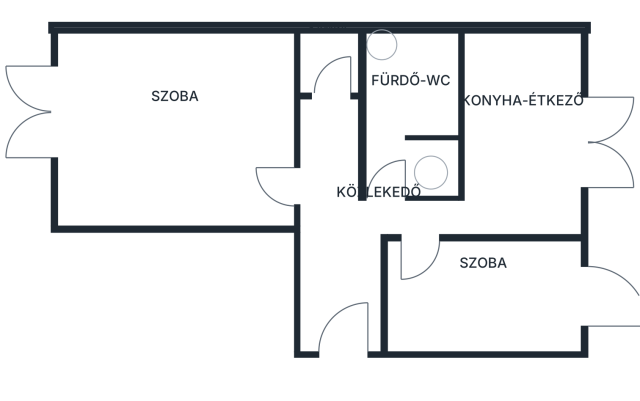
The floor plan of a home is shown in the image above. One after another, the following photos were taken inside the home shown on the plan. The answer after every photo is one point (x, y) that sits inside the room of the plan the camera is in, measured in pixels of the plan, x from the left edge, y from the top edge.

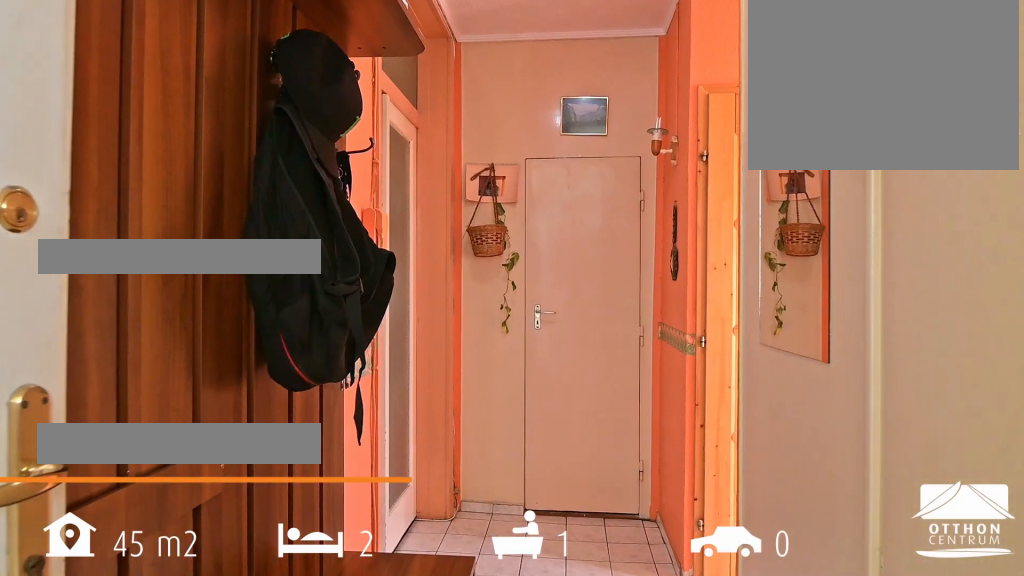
(332, 210)
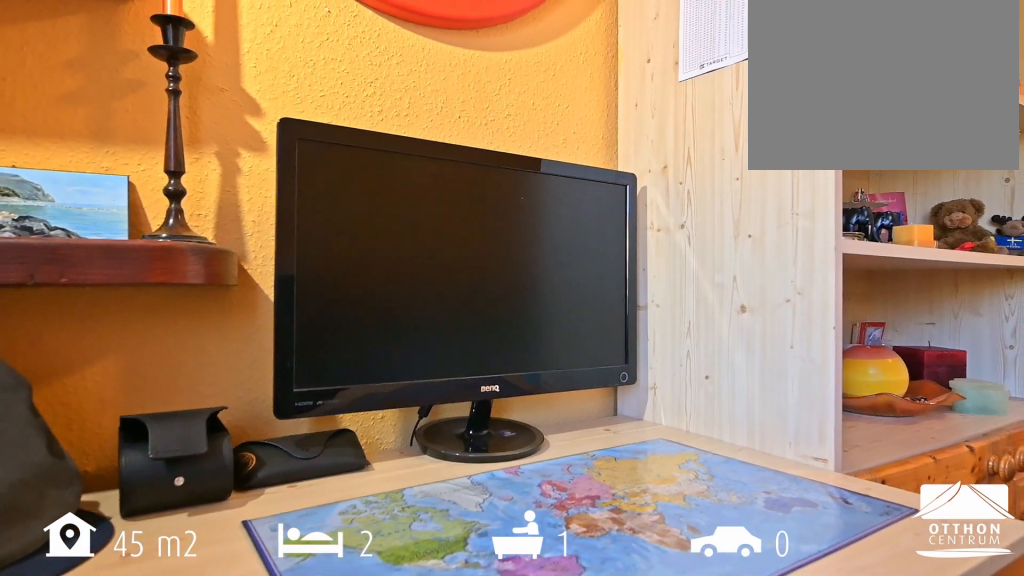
(183, 130)
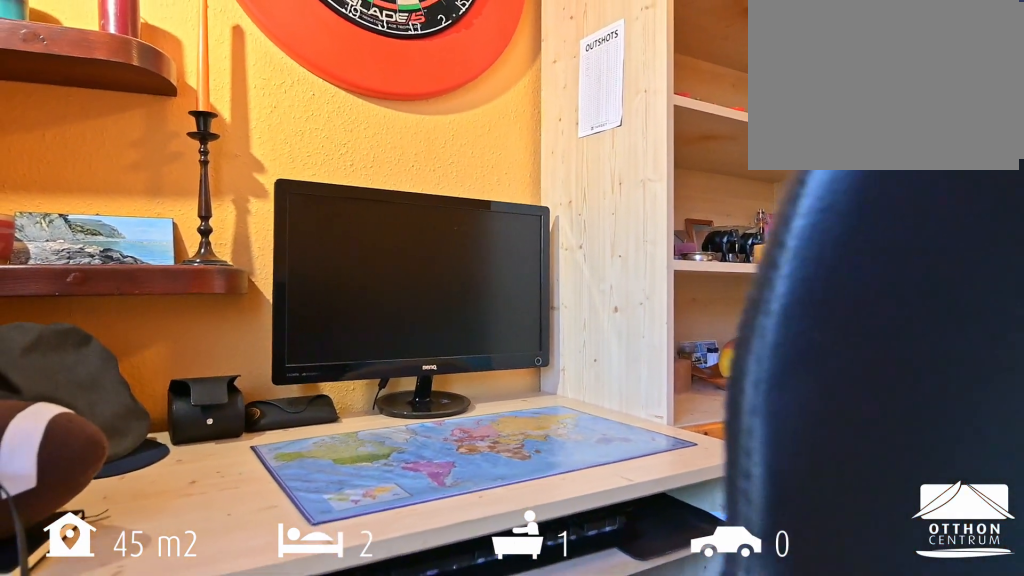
(183, 130)
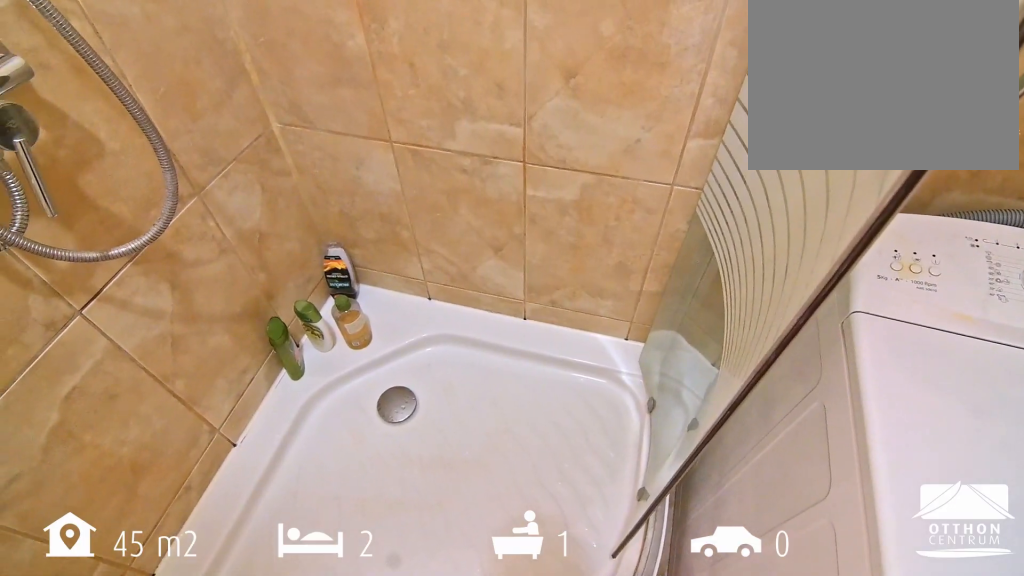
(408, 119)
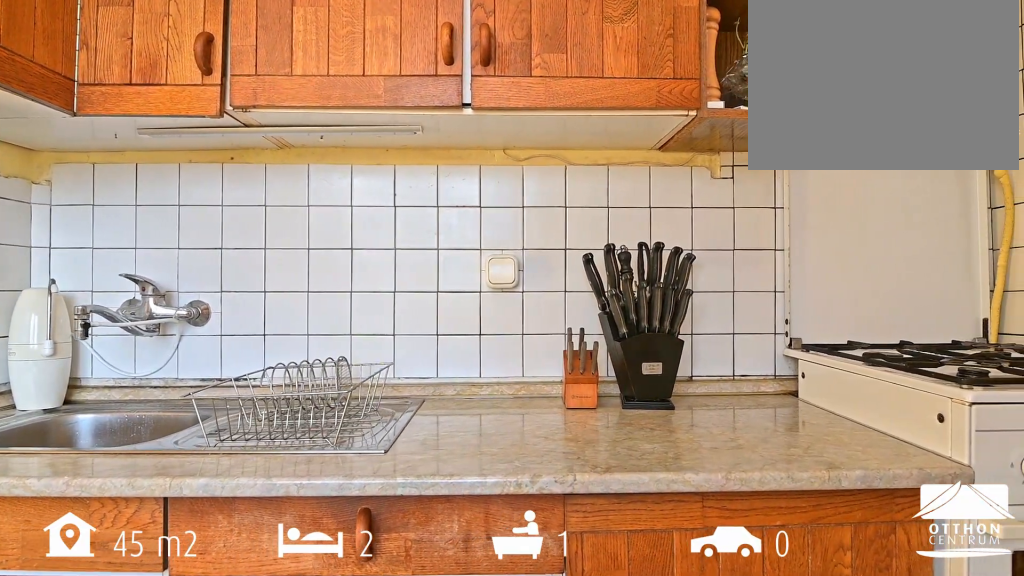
(517, 141)
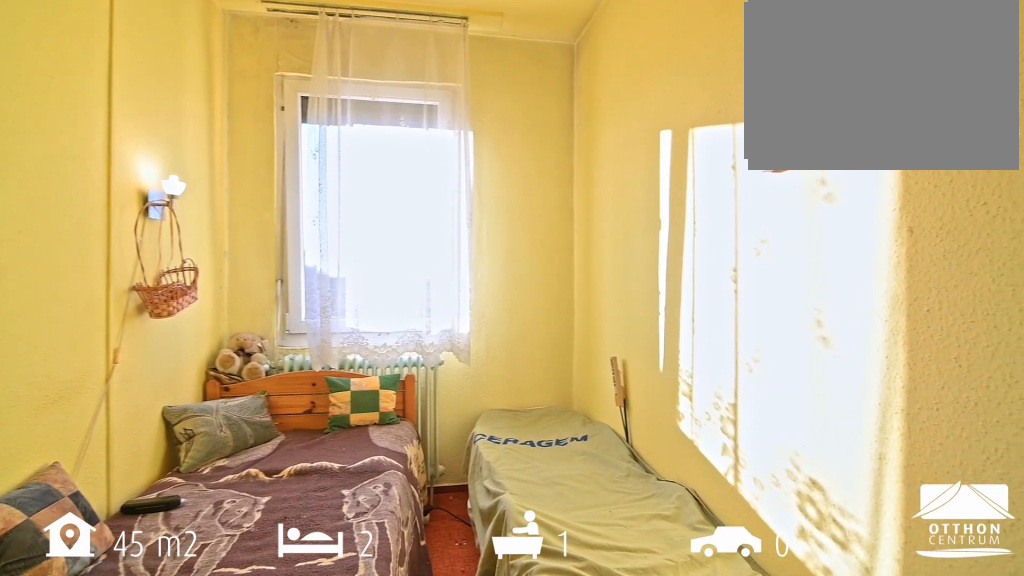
(473, 297)
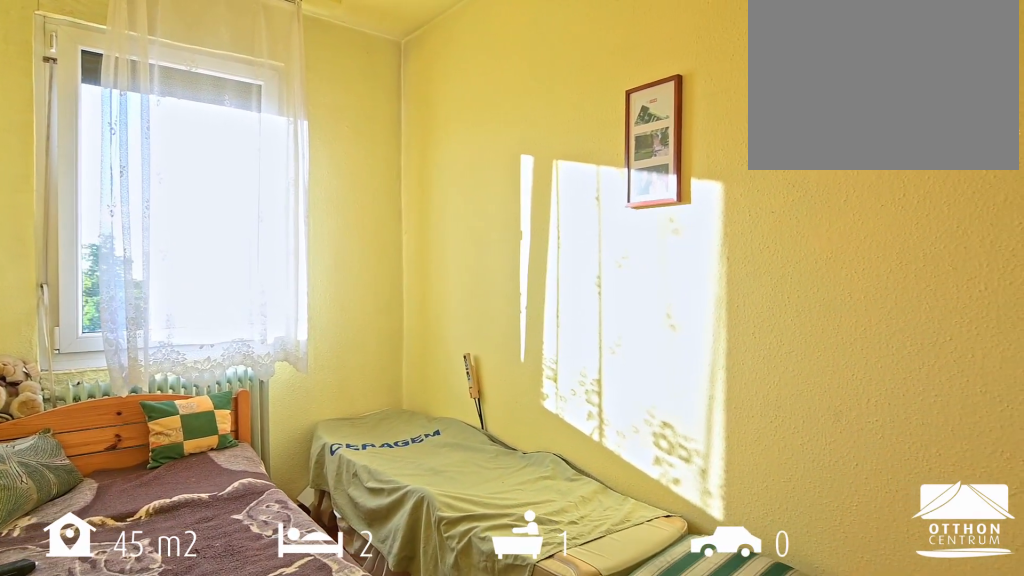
(473, 297)
